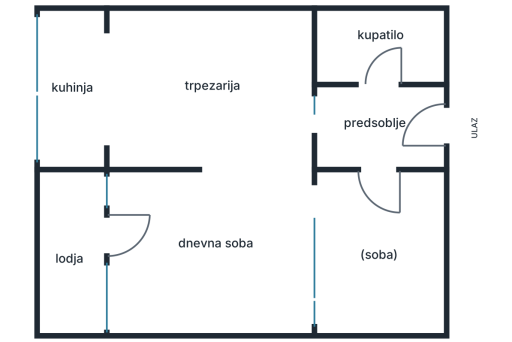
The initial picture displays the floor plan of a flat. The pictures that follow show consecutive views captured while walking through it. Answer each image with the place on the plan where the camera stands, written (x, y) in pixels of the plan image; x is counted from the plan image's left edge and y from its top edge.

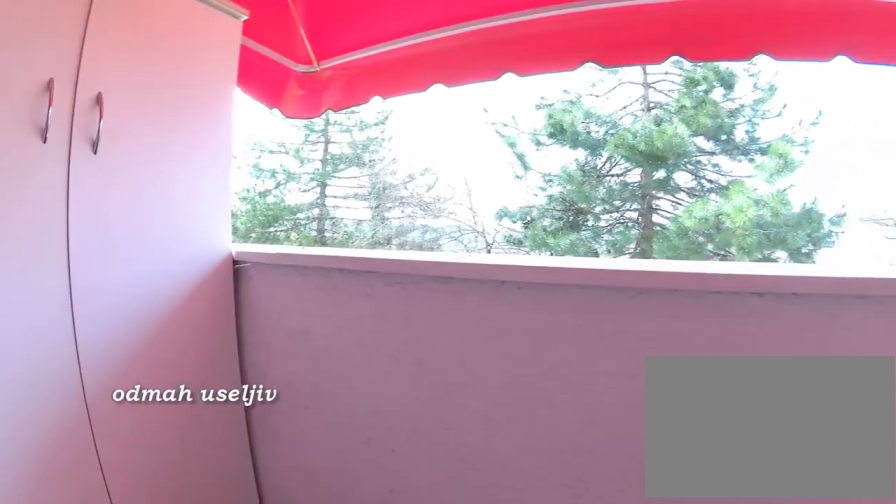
(101, 234)
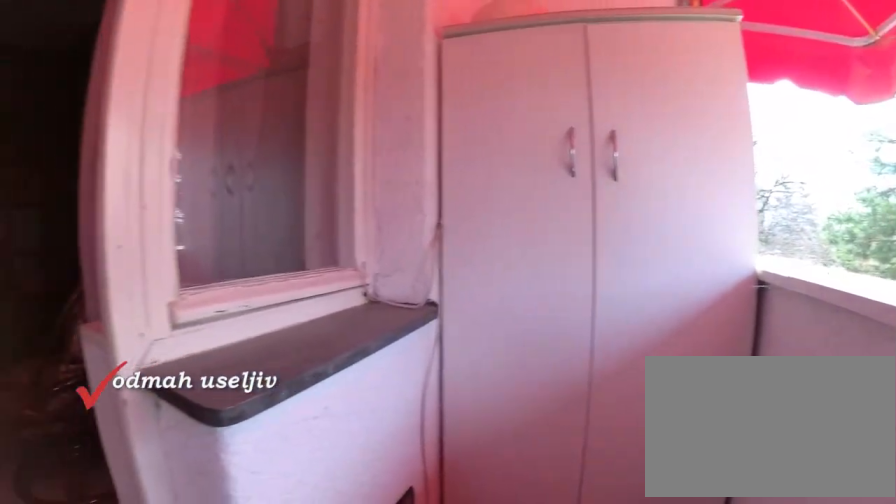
(75, 227)
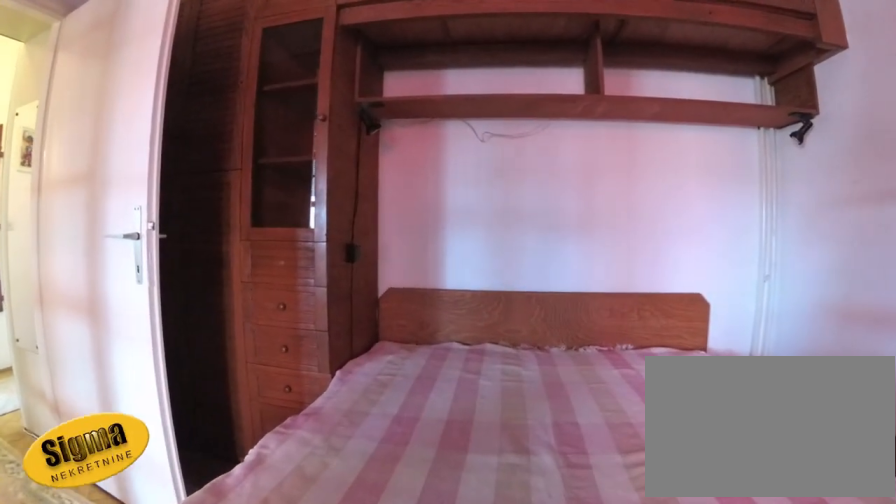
(305, 245)
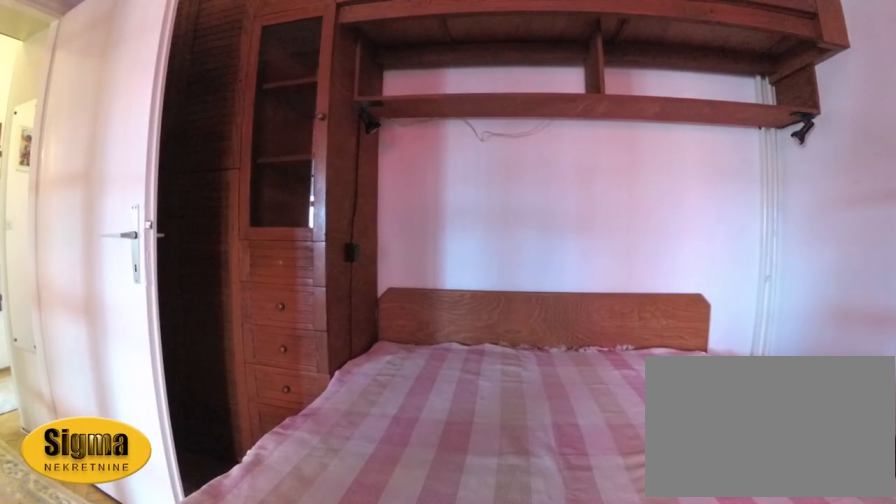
(305, 245)
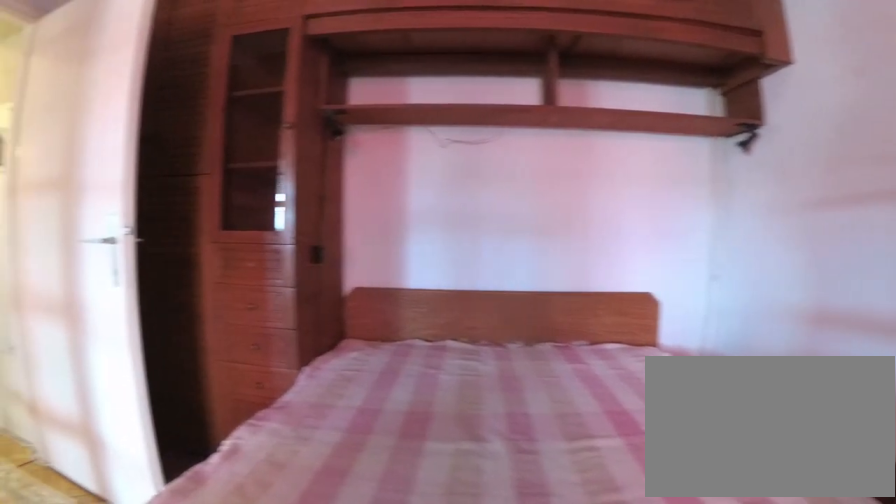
(313, 251)
